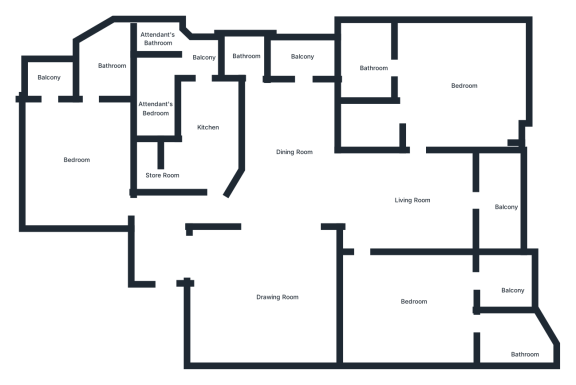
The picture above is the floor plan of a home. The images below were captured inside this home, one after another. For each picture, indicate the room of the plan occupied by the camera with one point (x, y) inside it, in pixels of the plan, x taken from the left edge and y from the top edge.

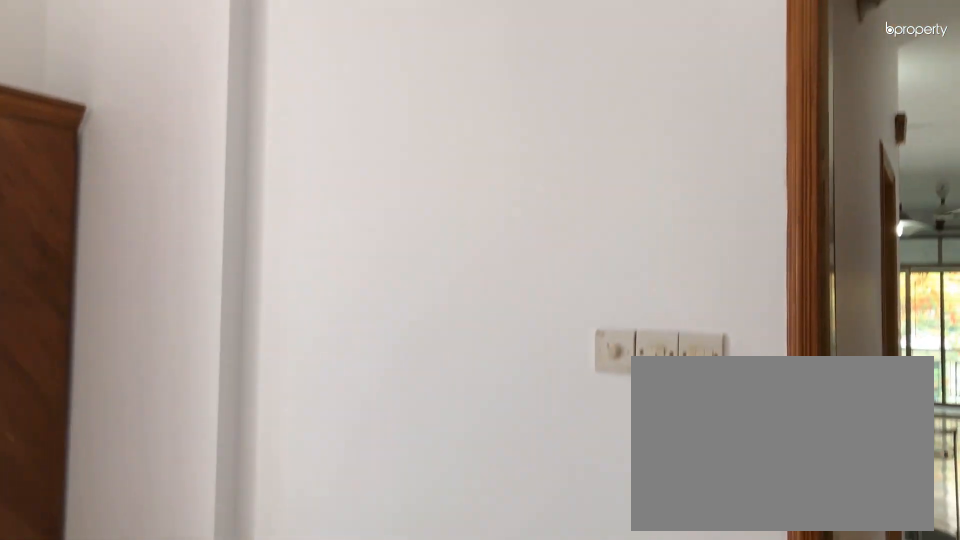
(81, 144)
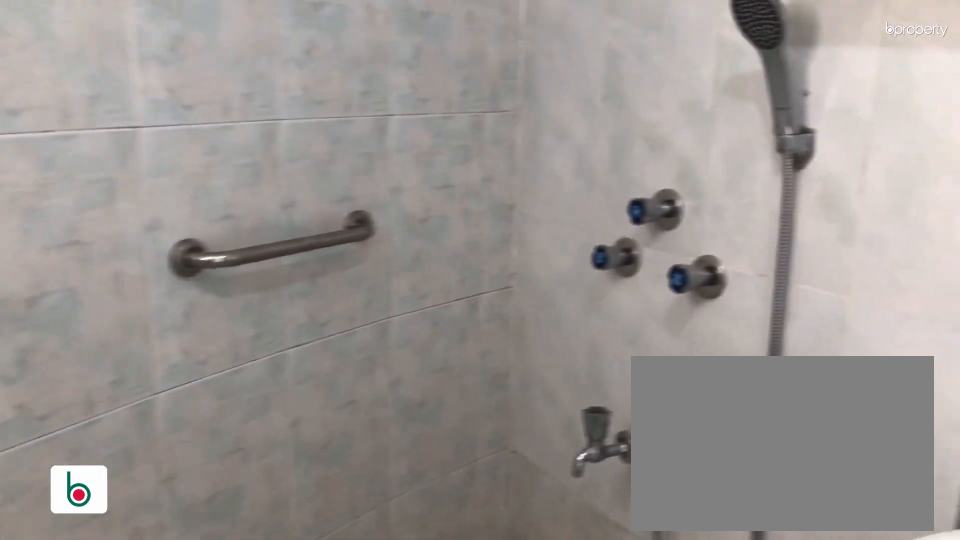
(106, 54)
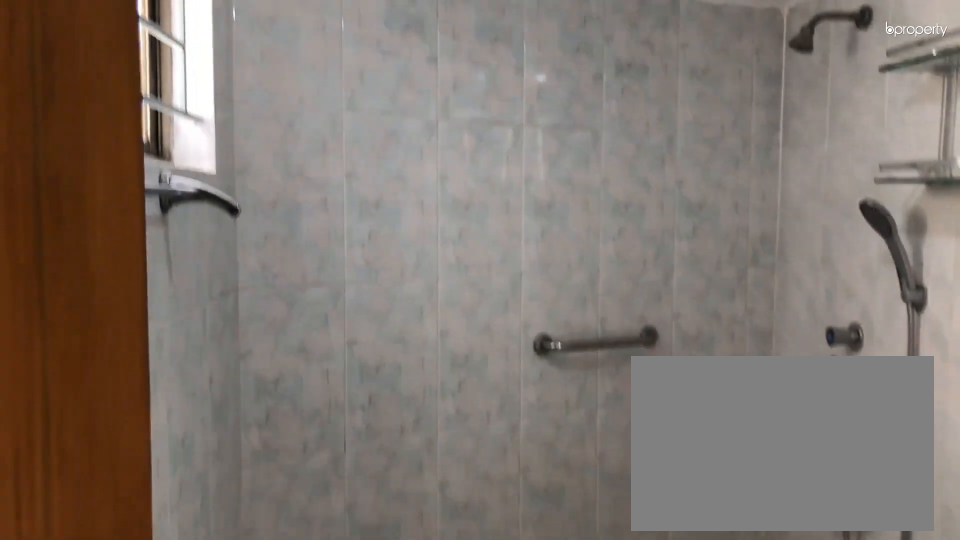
(100, 59)
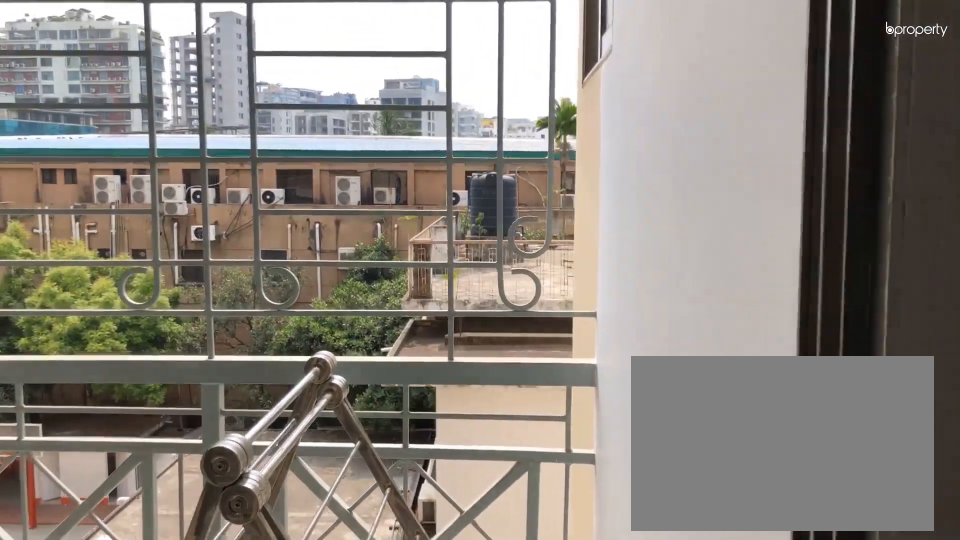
(55, 77)
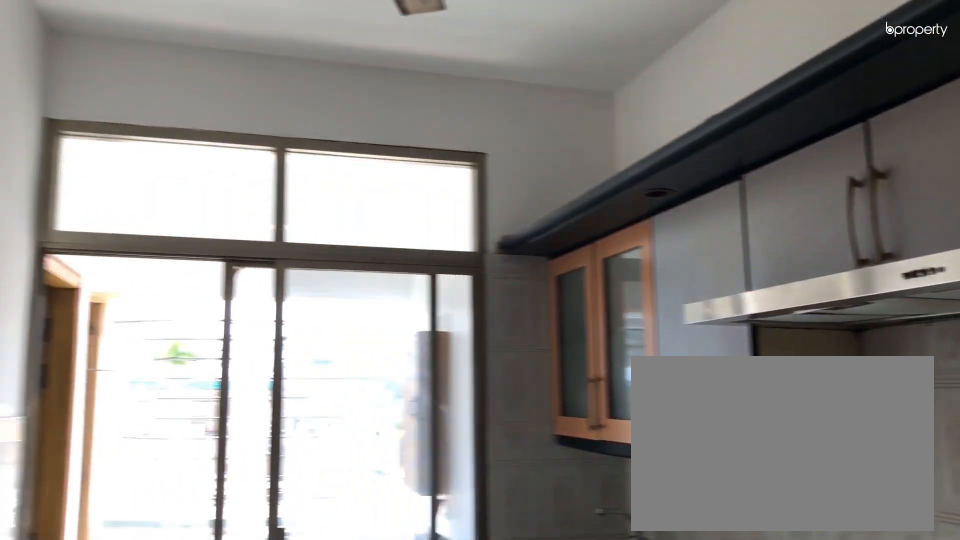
(213, 142)
